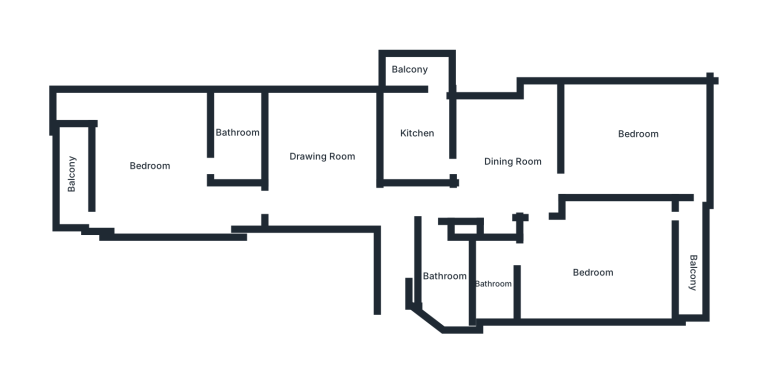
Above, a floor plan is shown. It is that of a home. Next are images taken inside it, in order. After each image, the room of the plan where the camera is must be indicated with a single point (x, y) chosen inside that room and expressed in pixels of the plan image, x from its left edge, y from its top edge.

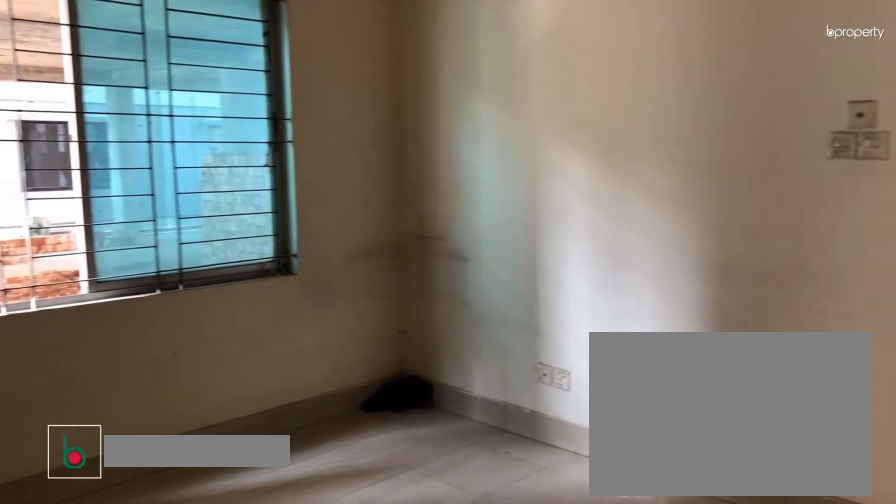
(321, 154)
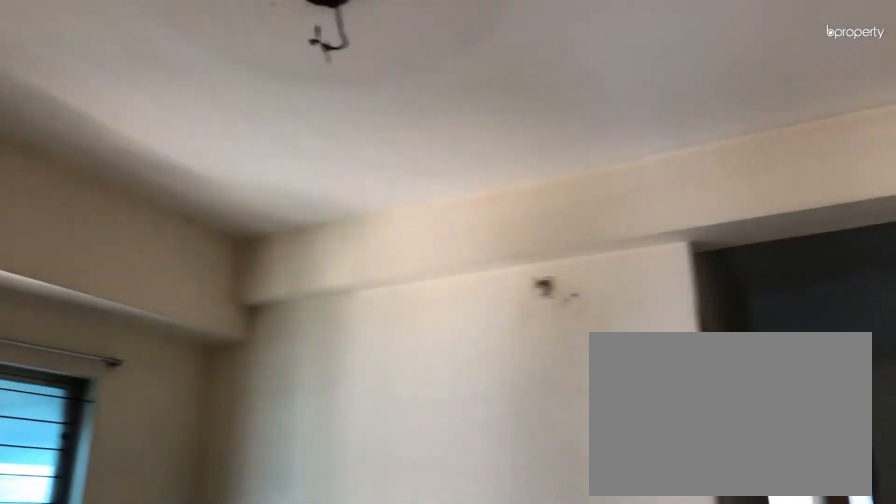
(321, 154)
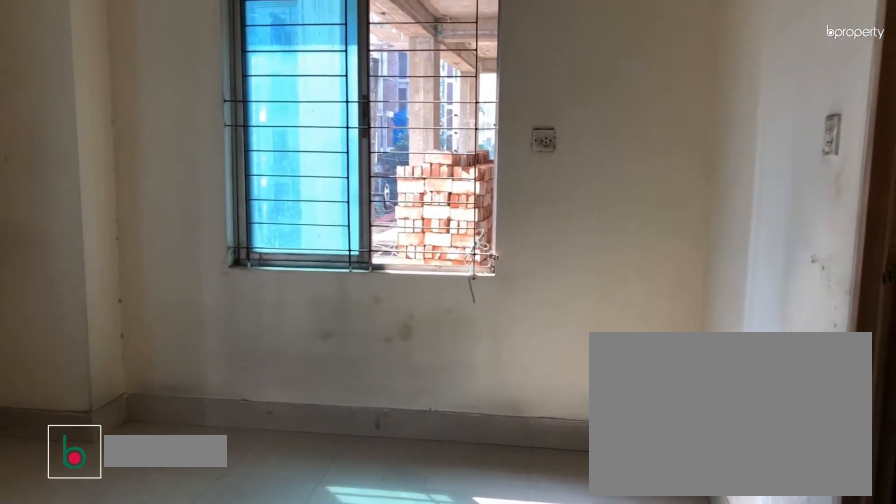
(152, 167)
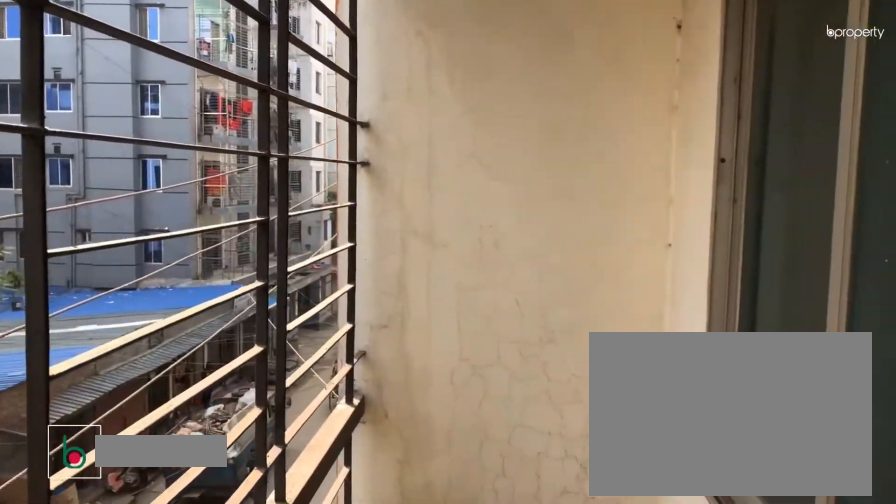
(74, 168)
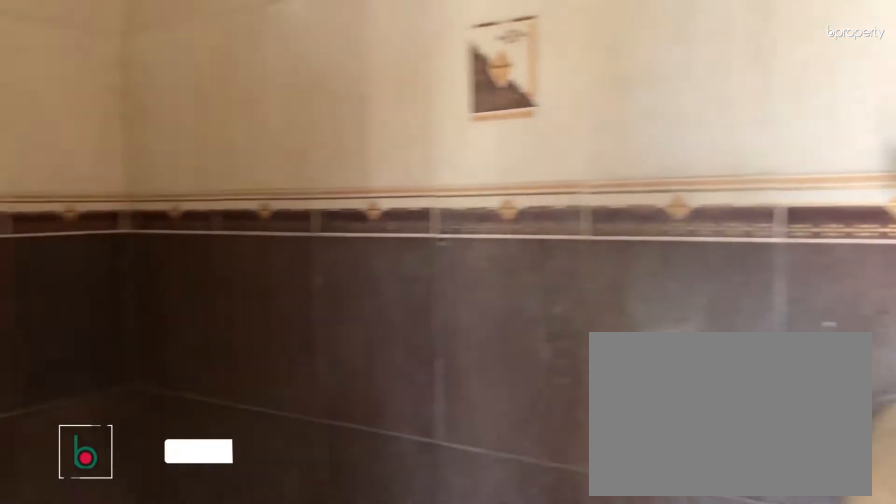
(236, 139)
